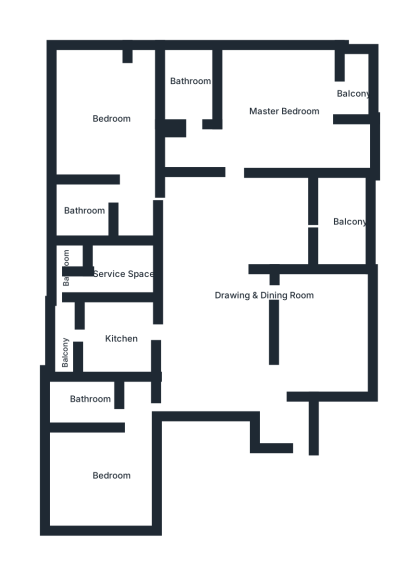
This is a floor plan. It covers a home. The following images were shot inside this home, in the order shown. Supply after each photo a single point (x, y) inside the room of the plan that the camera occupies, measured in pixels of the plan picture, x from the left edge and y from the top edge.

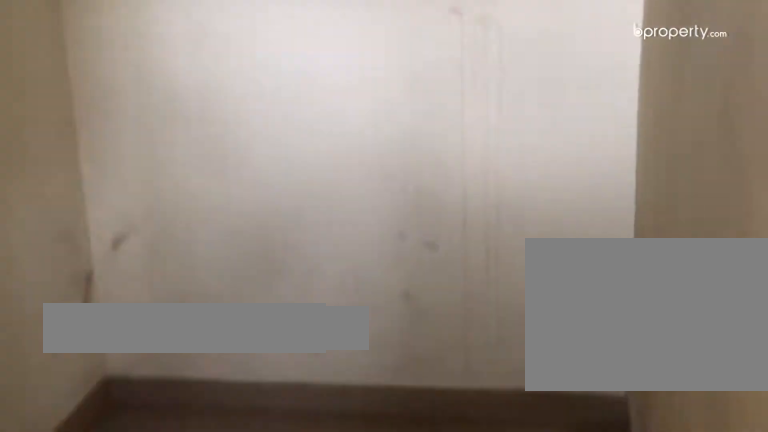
(126, 272)
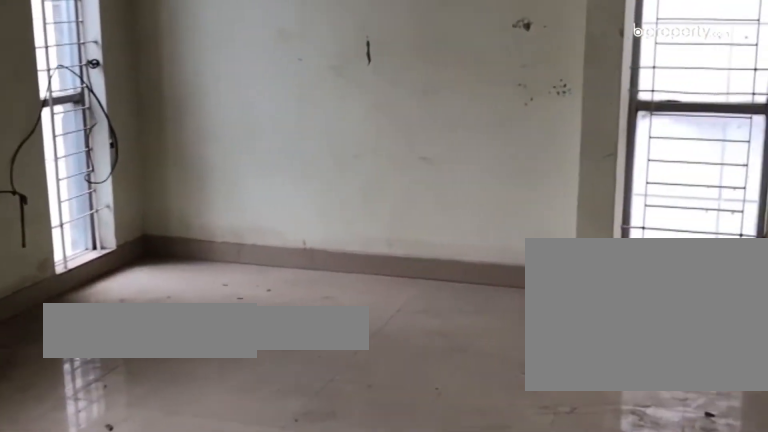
(107, 120)
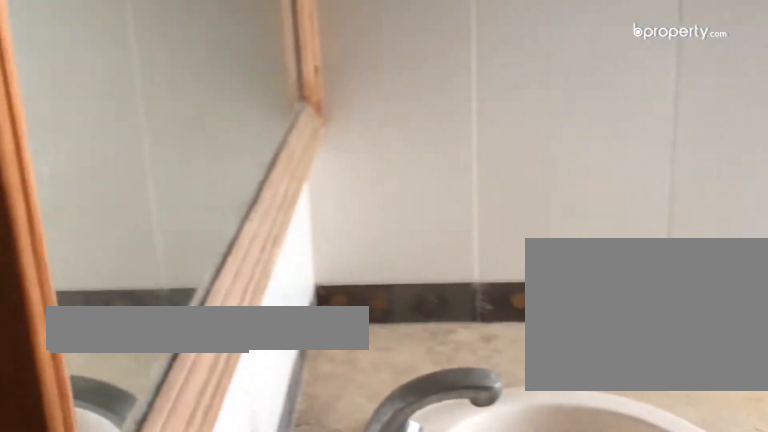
(84, 207)
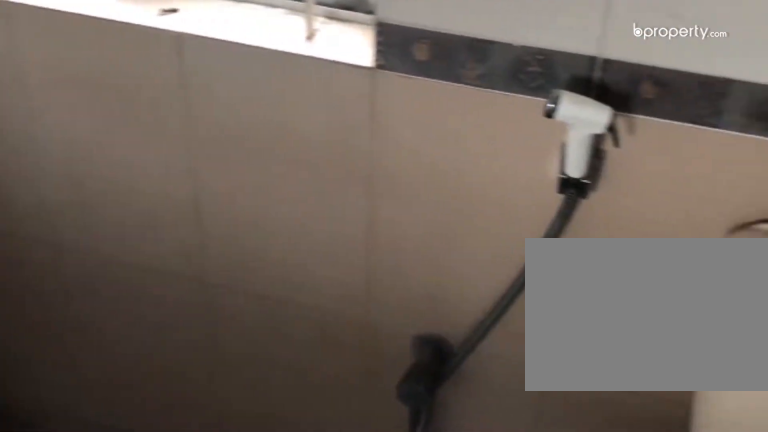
(84, 207)
